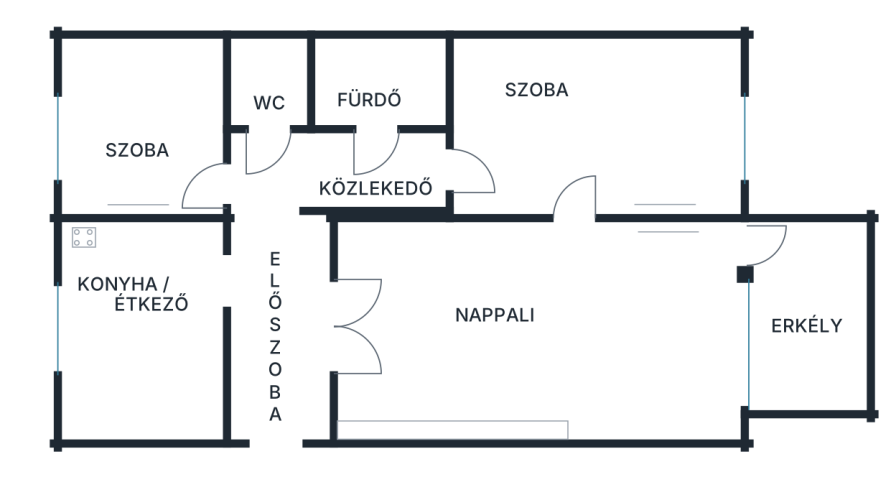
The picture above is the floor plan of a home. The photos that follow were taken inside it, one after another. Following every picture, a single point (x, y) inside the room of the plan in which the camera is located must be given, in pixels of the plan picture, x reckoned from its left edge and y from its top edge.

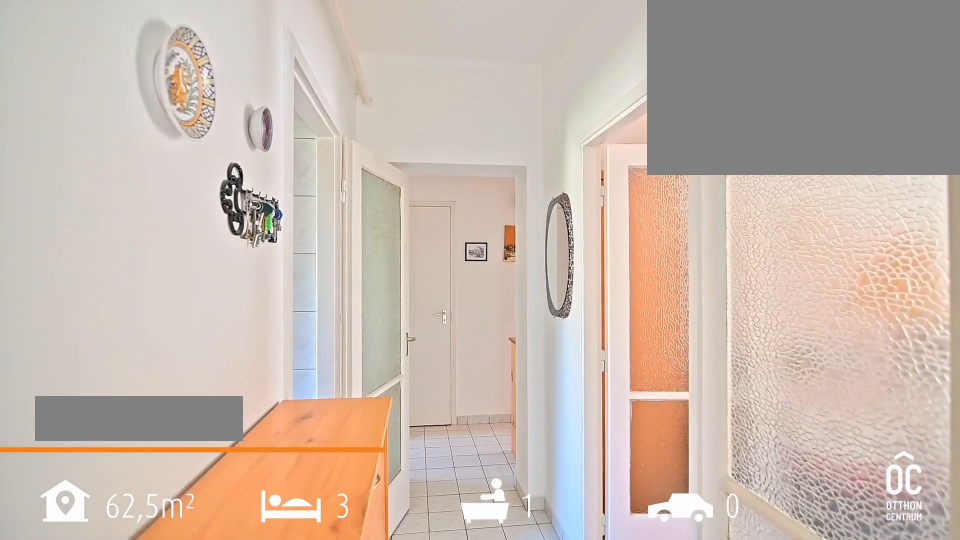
(277, 317)
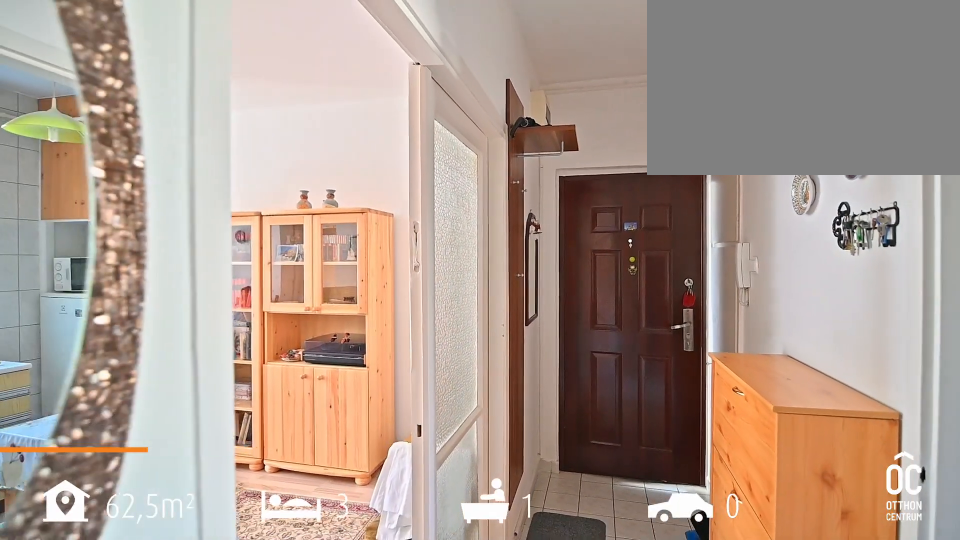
(277, 316)
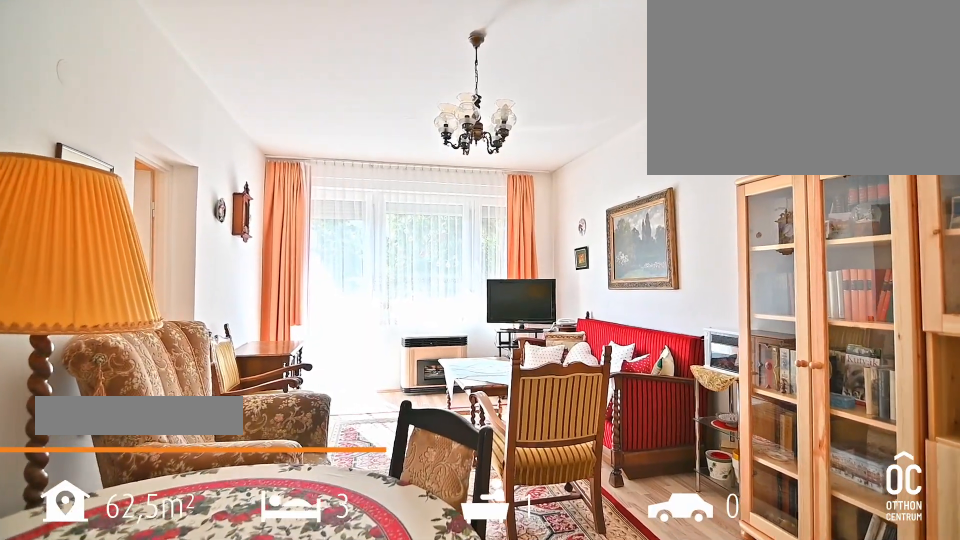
(532, 334)
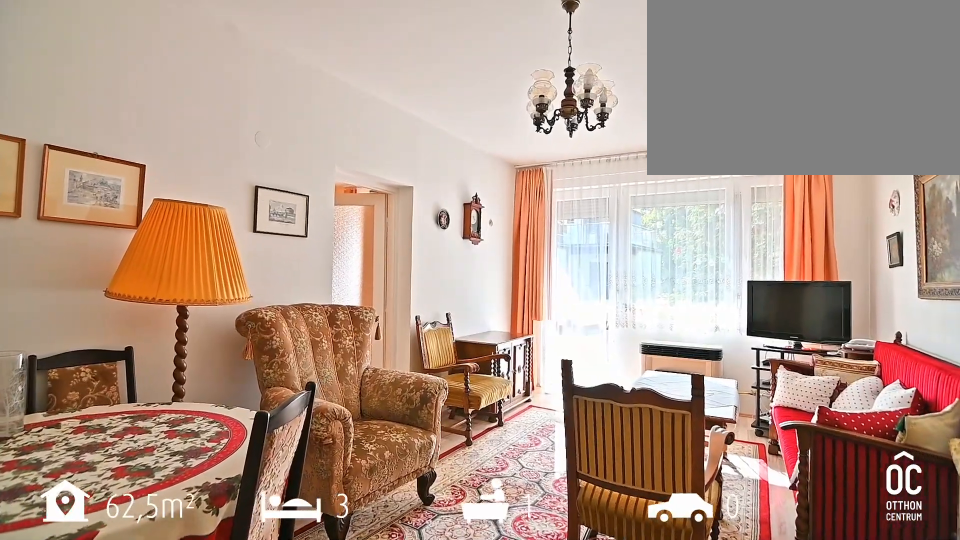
(532, 335)
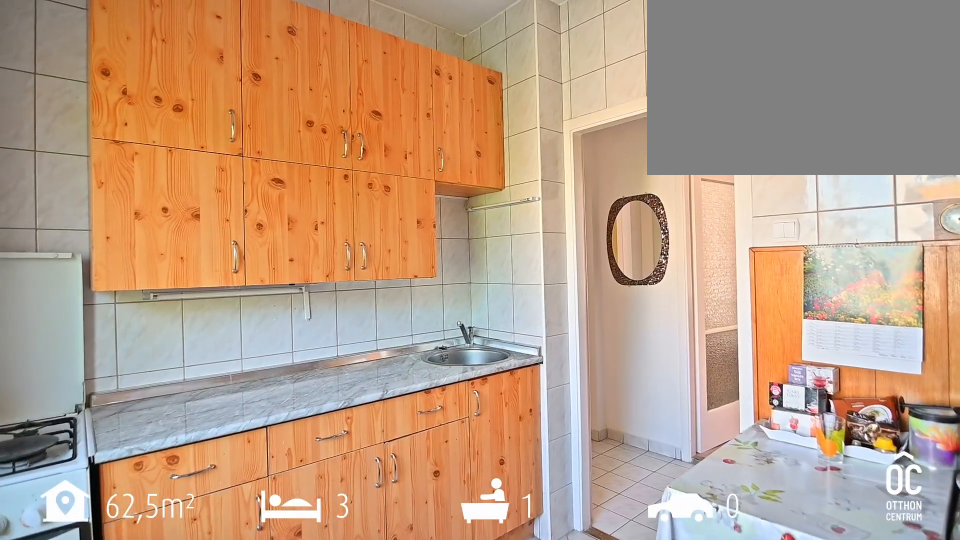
(139, 329)
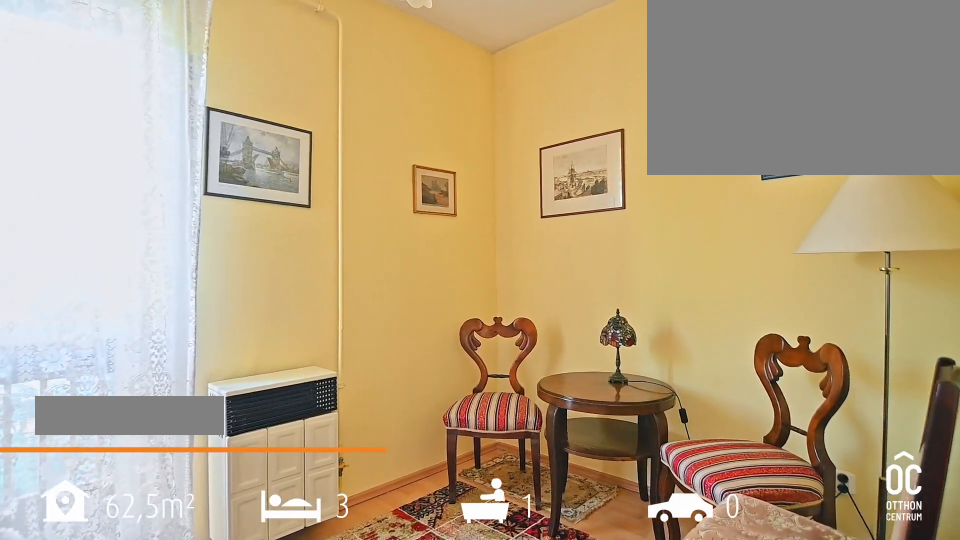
(139, 130)
